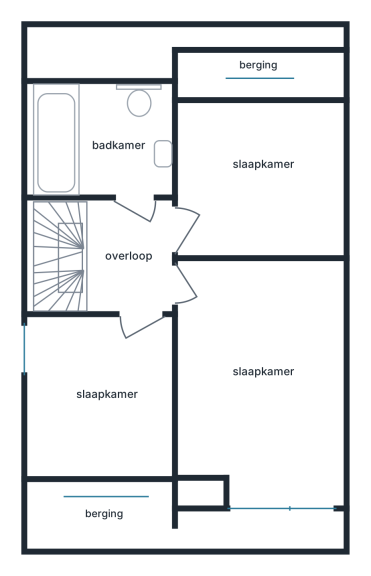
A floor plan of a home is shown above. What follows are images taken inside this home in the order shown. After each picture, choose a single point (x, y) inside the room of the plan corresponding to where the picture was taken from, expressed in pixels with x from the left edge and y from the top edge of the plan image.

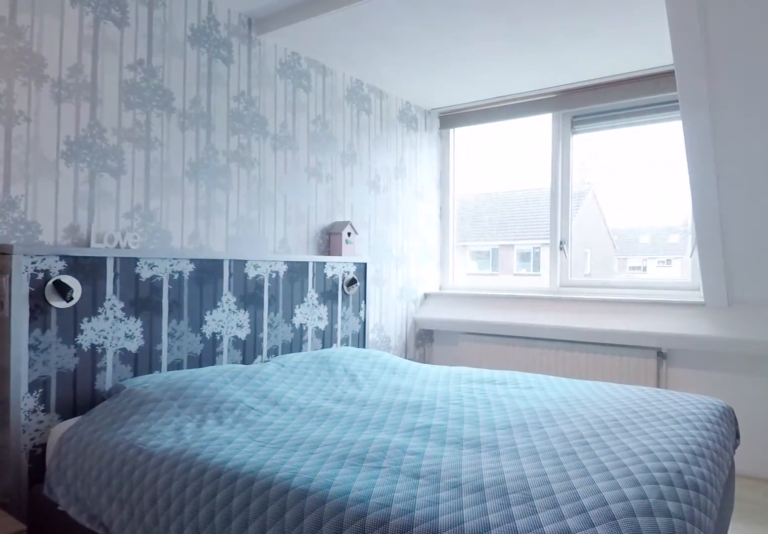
(259, 380)
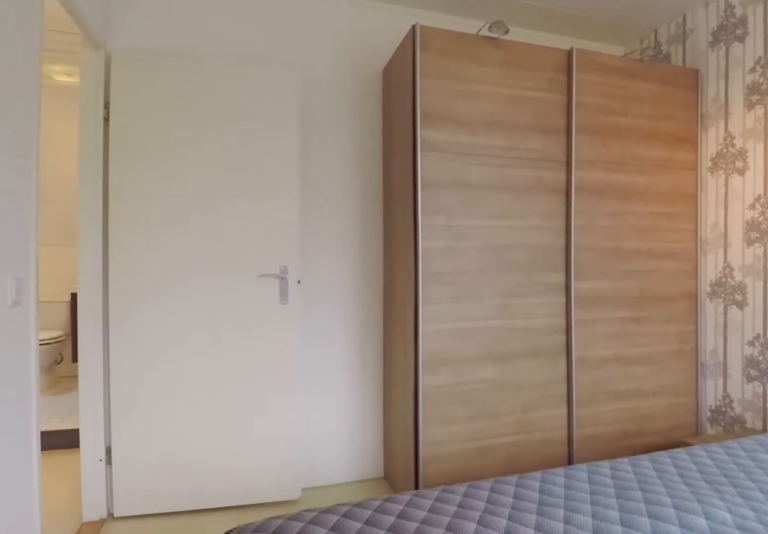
(259, 380)
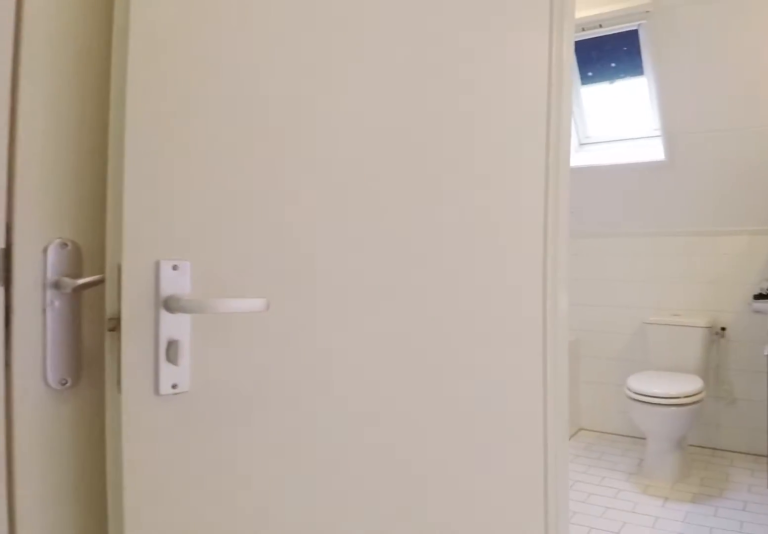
(129, 256)
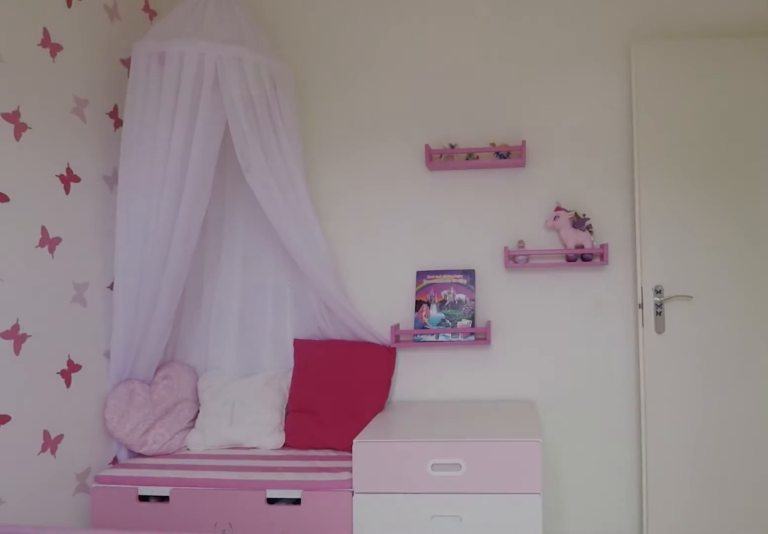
(258, 176)
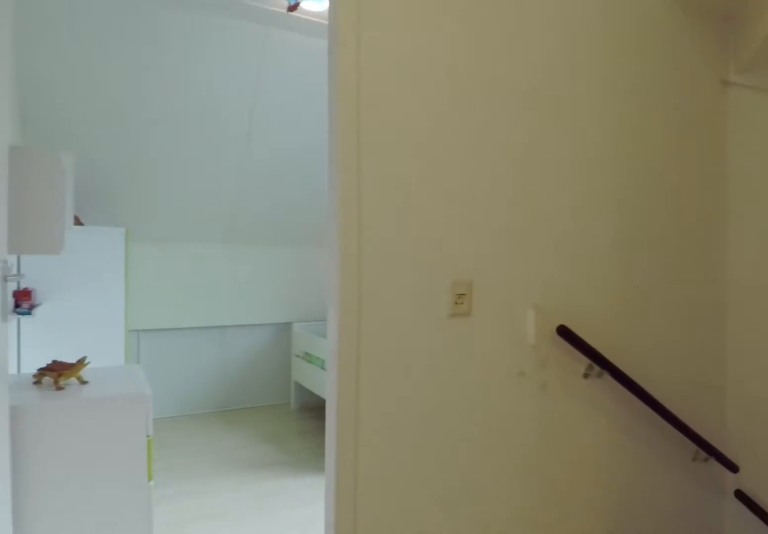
(129, 256)
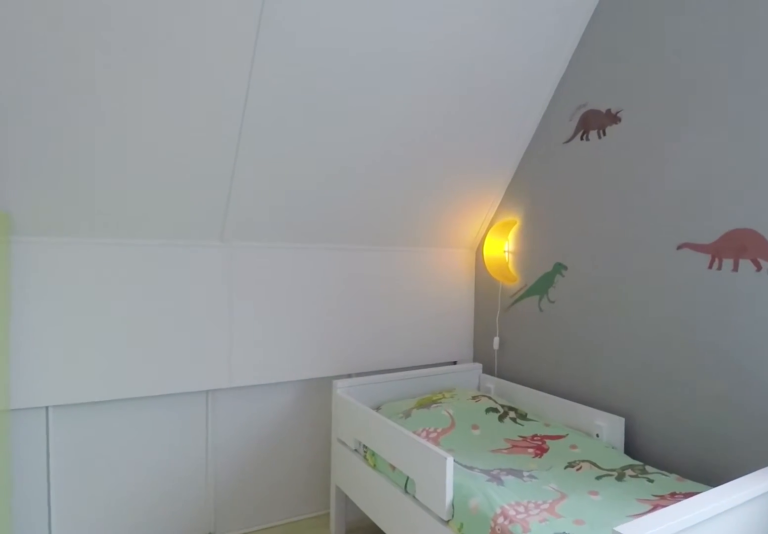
(103, 398)
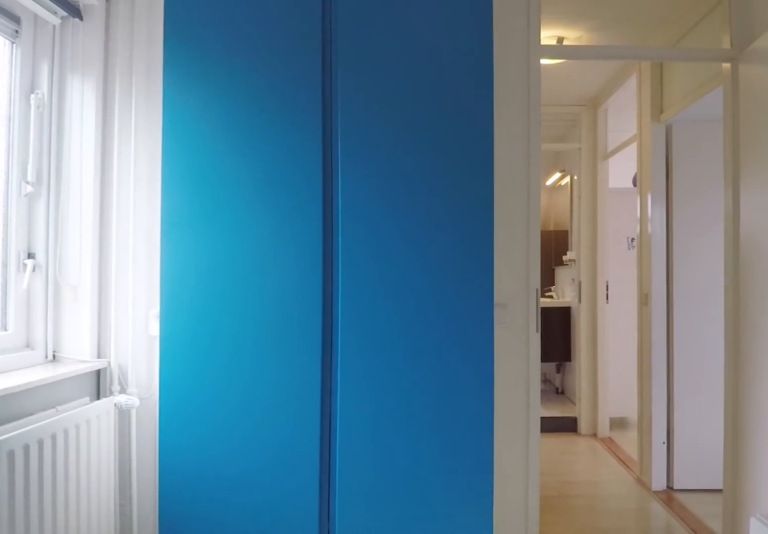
(103, 398)
